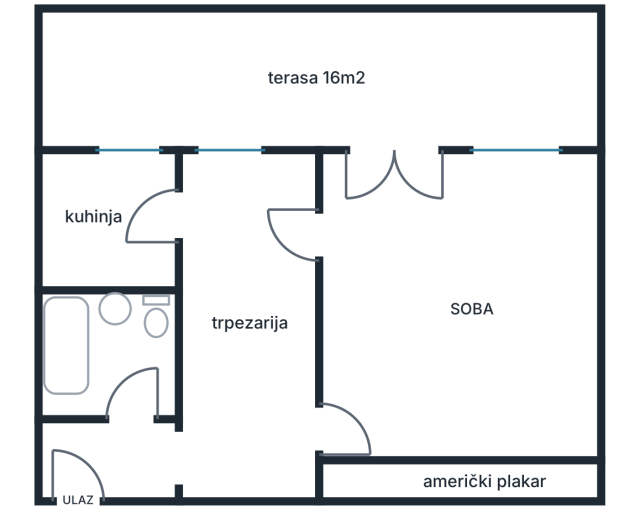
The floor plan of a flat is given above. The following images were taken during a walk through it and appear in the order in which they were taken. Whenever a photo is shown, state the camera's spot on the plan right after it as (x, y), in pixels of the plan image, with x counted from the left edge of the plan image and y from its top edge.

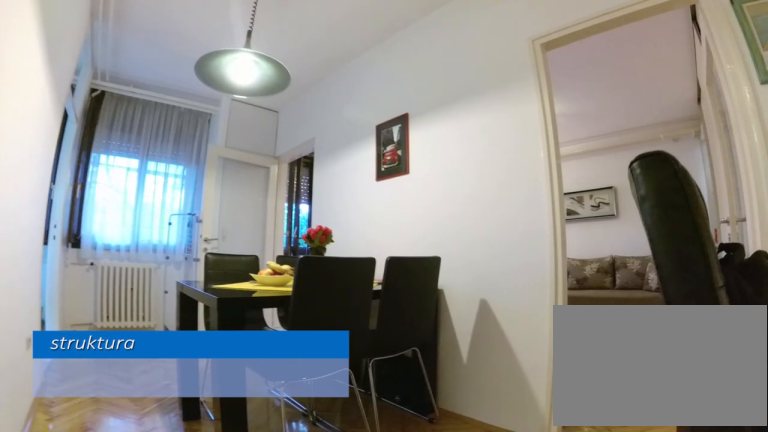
(204, 459)
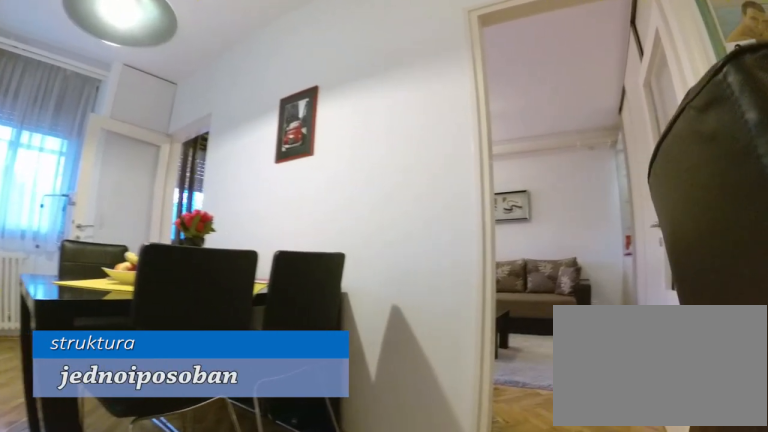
(211, 446)
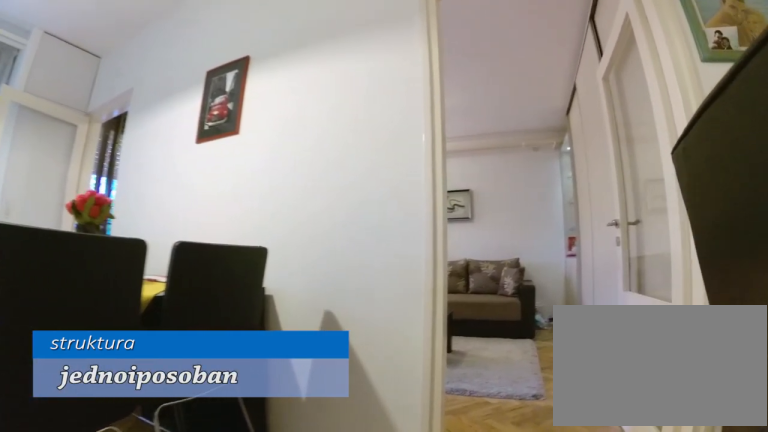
(222, 436)
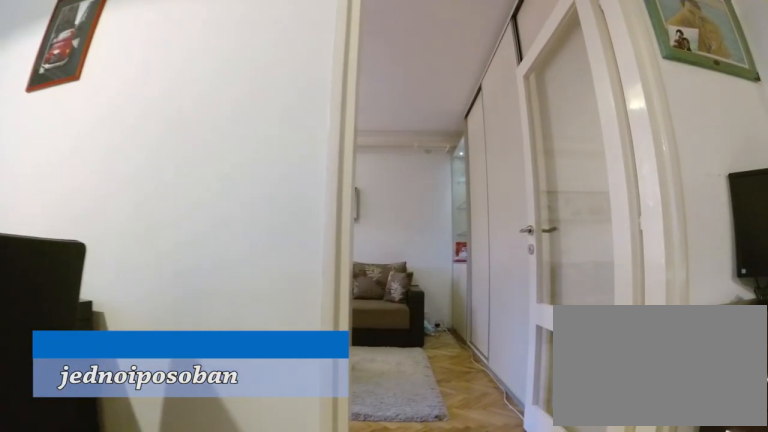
(251, 432)
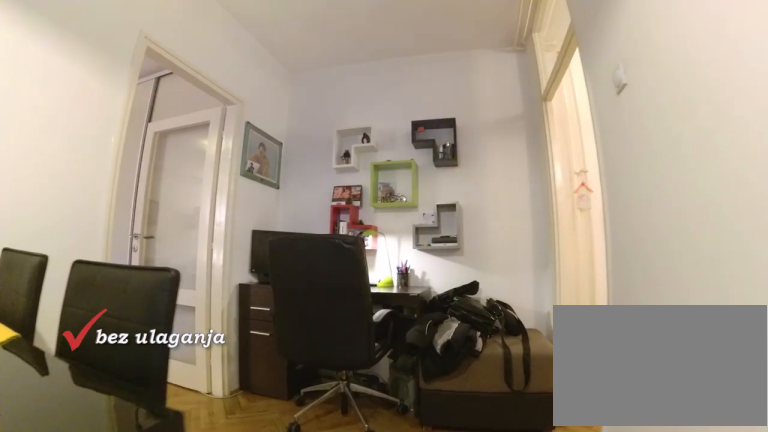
(215, 297)
